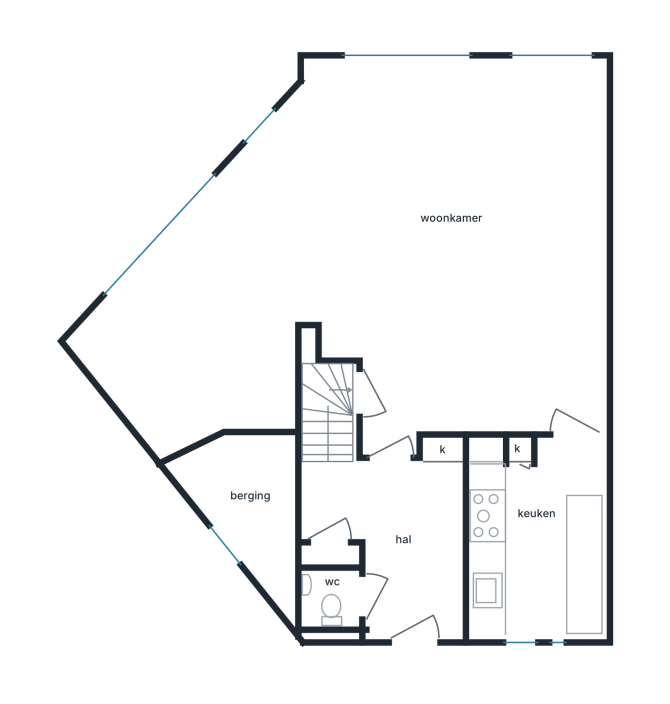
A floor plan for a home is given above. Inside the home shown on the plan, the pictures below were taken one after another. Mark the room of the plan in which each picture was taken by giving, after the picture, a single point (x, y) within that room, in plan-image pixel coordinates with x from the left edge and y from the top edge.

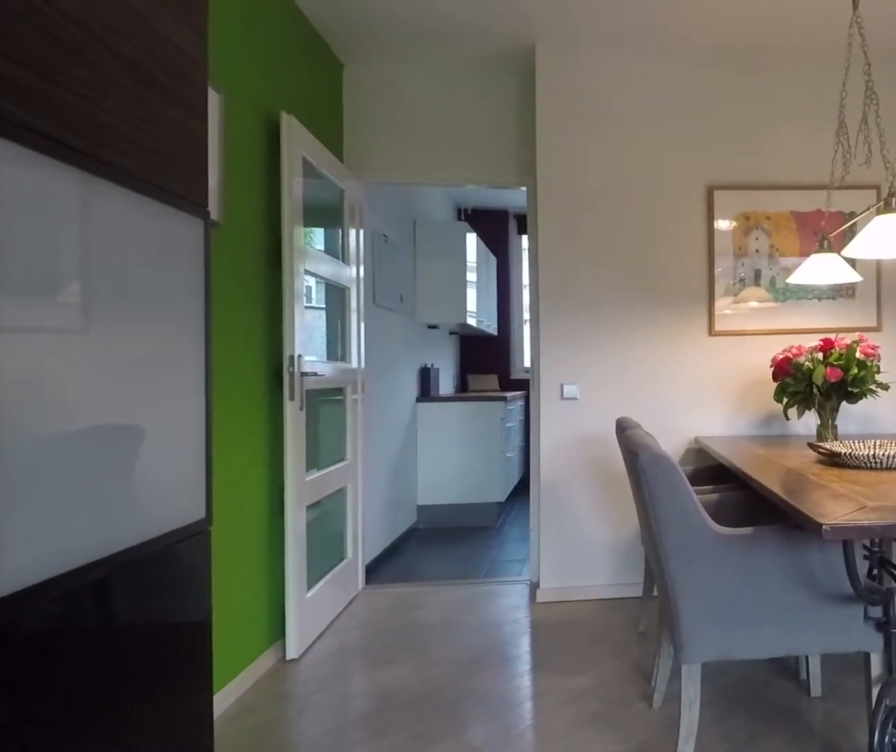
(430, 322)
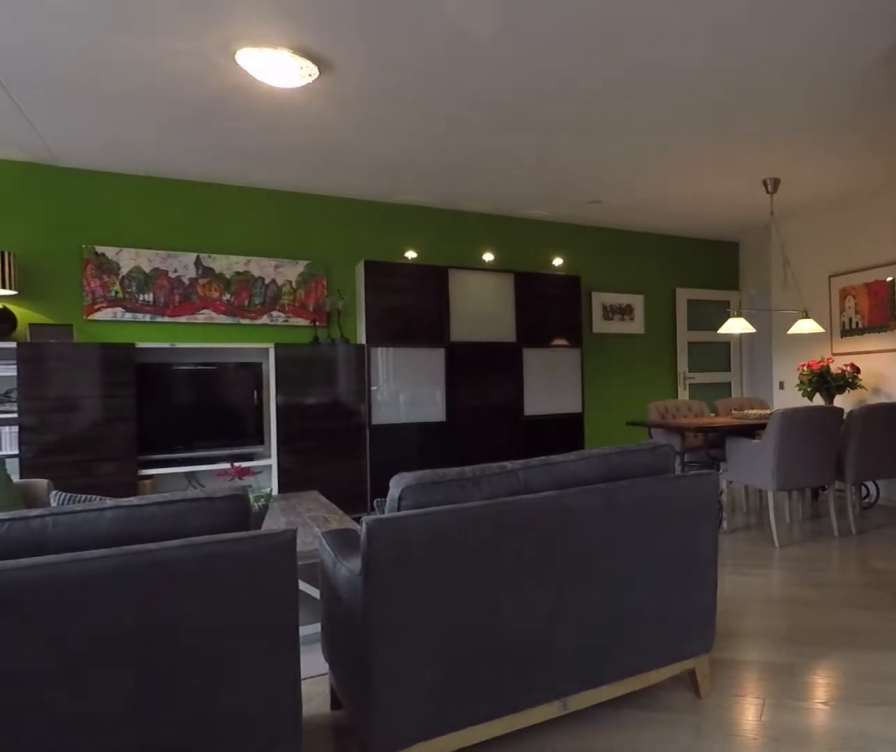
(430, 322)
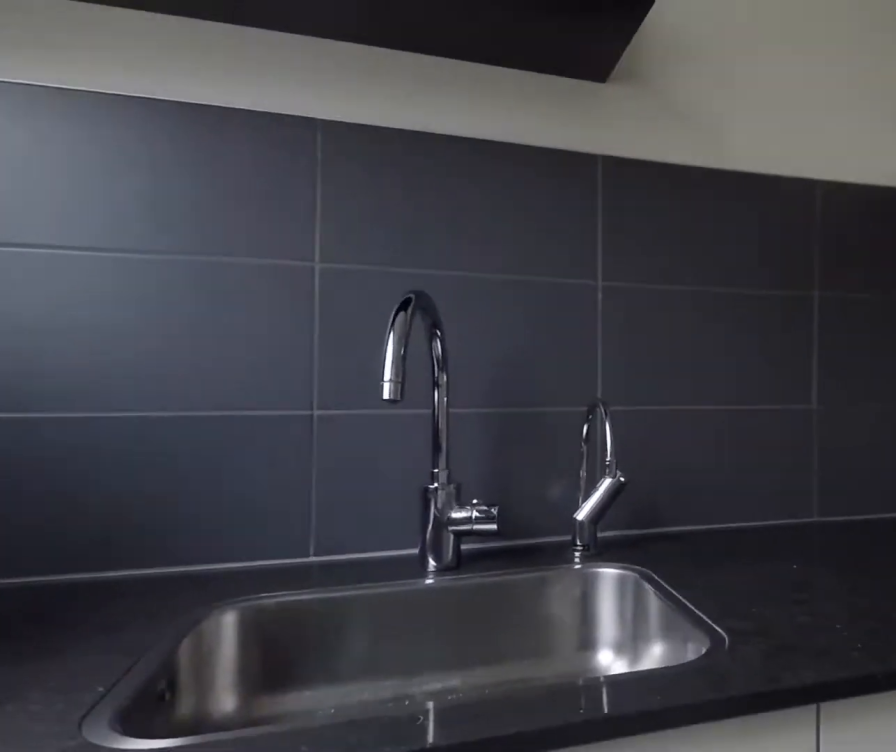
(538, 543)
